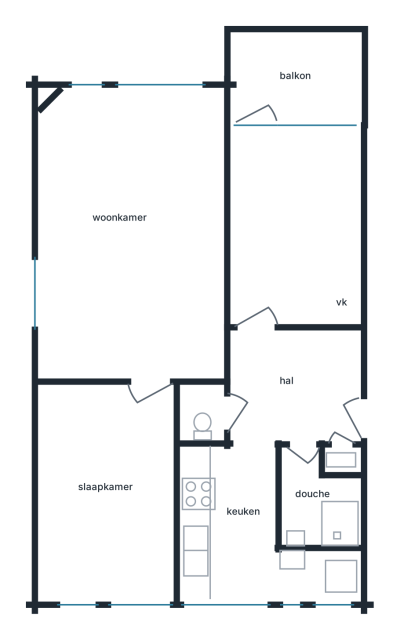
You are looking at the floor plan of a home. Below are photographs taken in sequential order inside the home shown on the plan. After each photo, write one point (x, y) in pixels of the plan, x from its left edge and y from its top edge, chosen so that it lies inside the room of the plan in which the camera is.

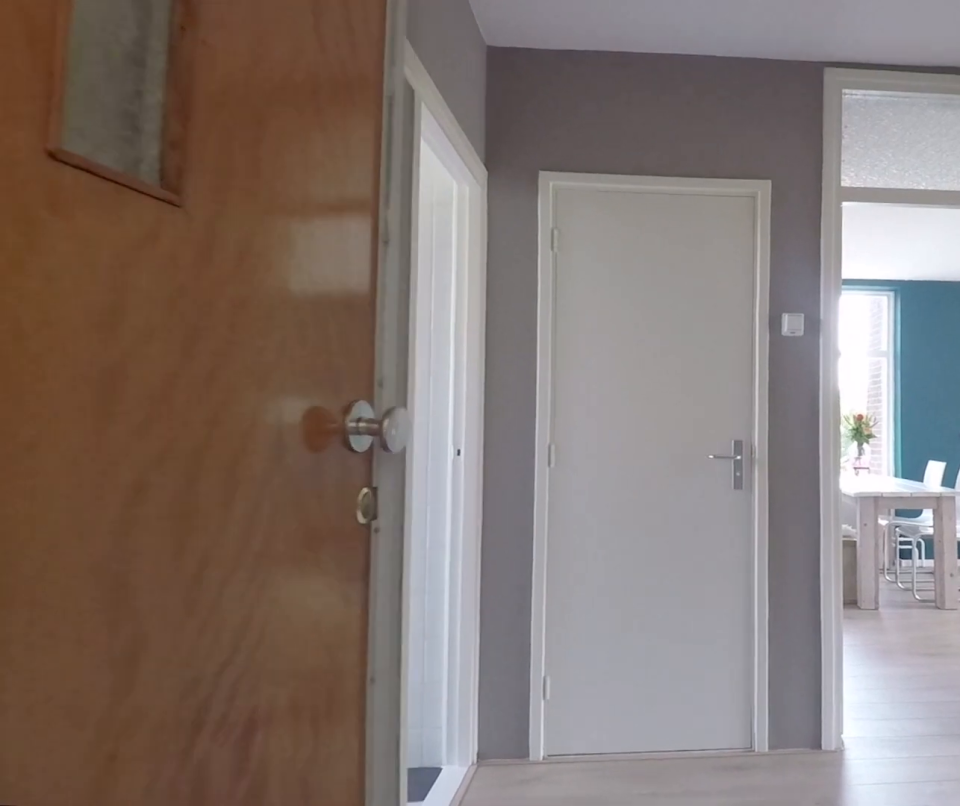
(294, 386)
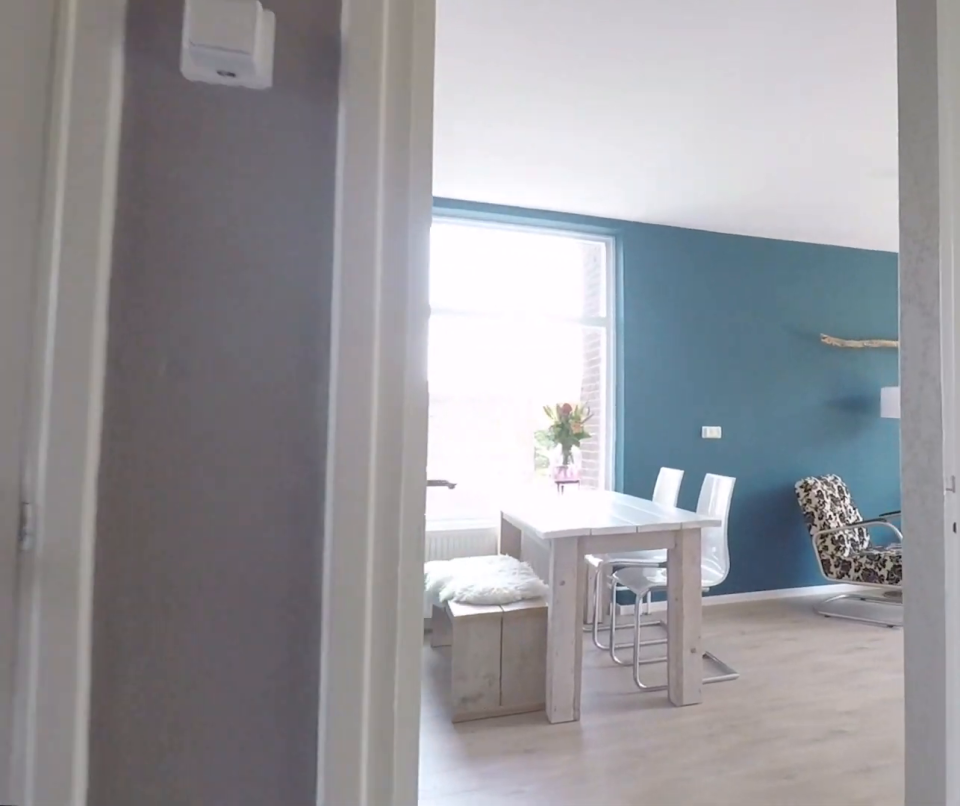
(294, 386)
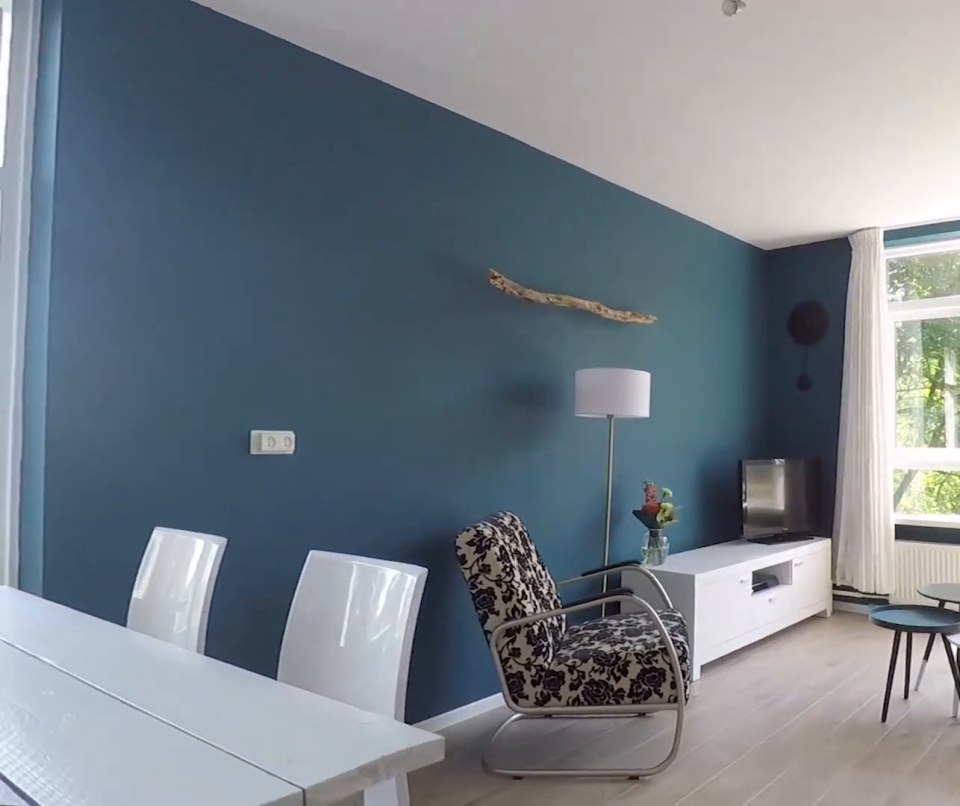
(132, 235)
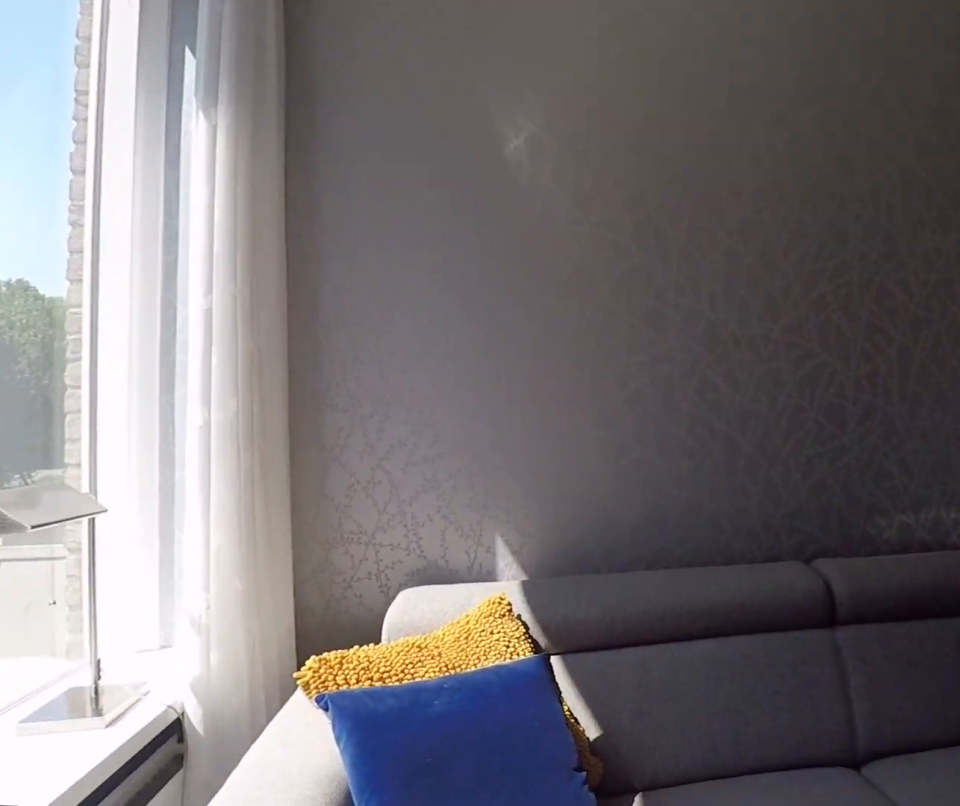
(132, 235)
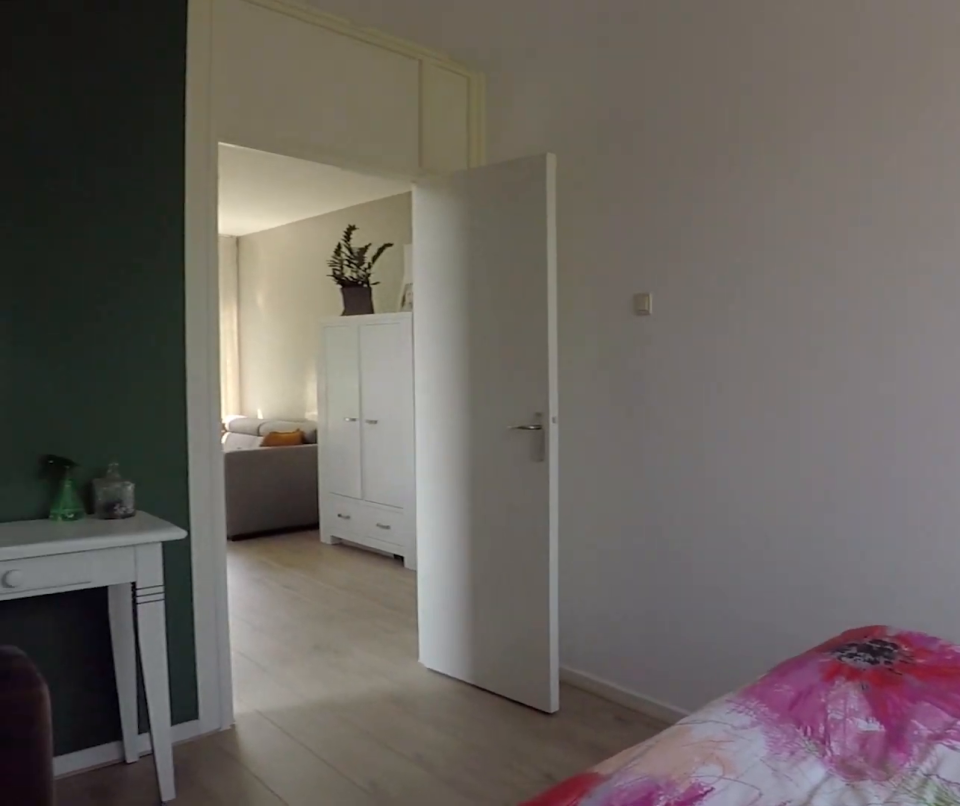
(108, 492)
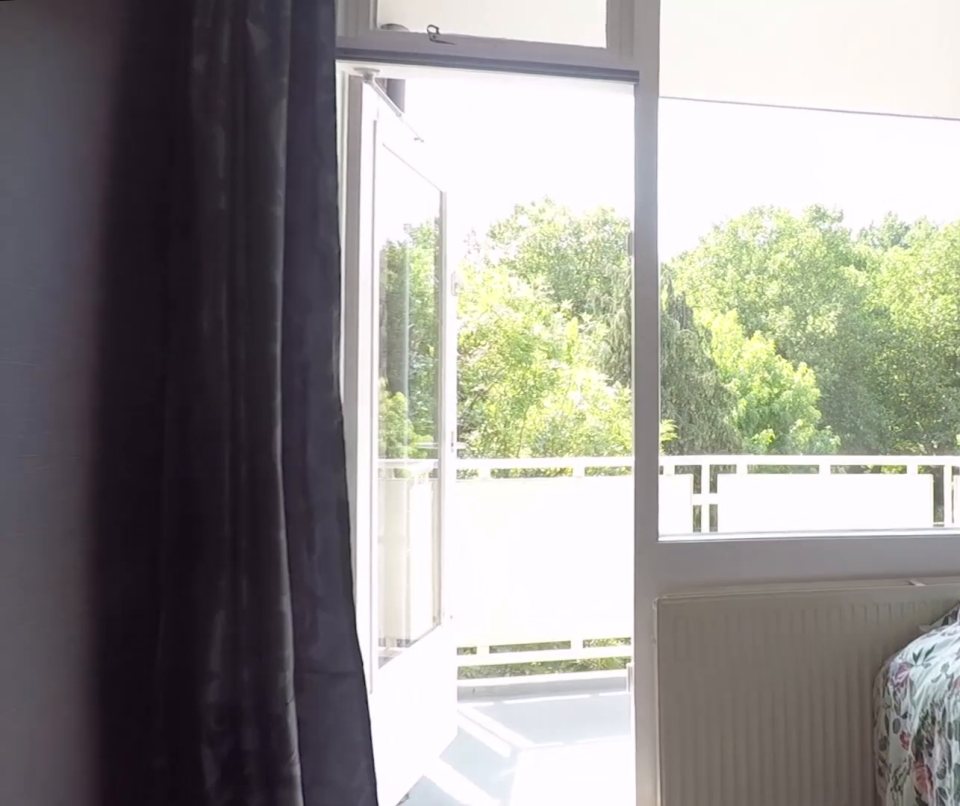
(294, 229)
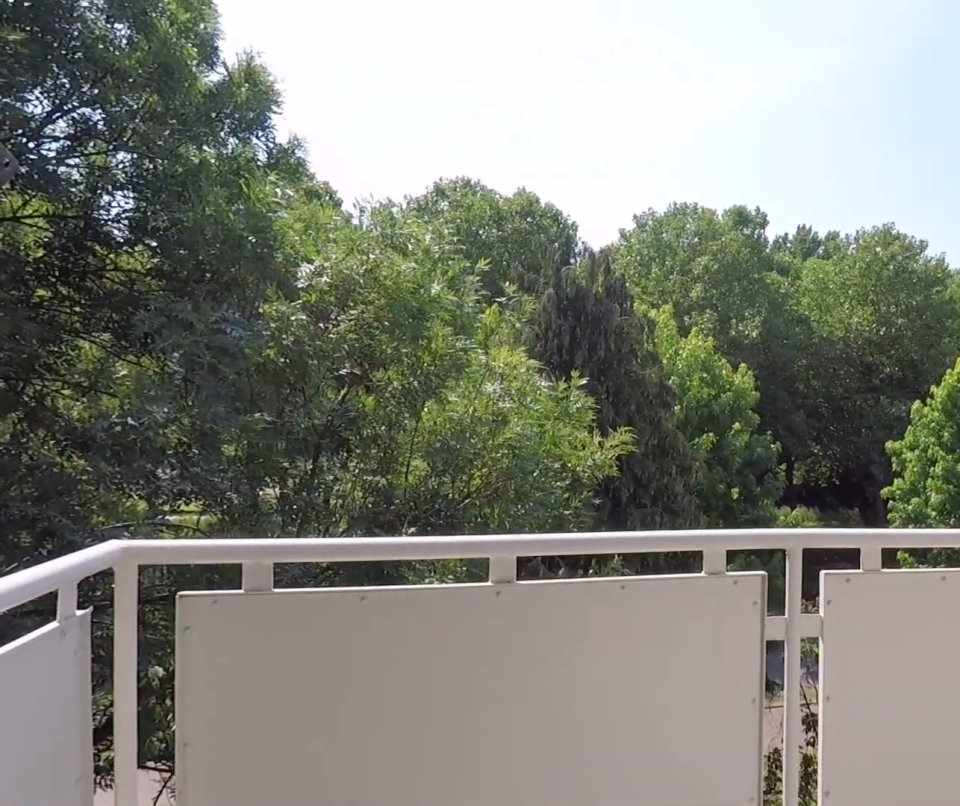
(295, 74)
